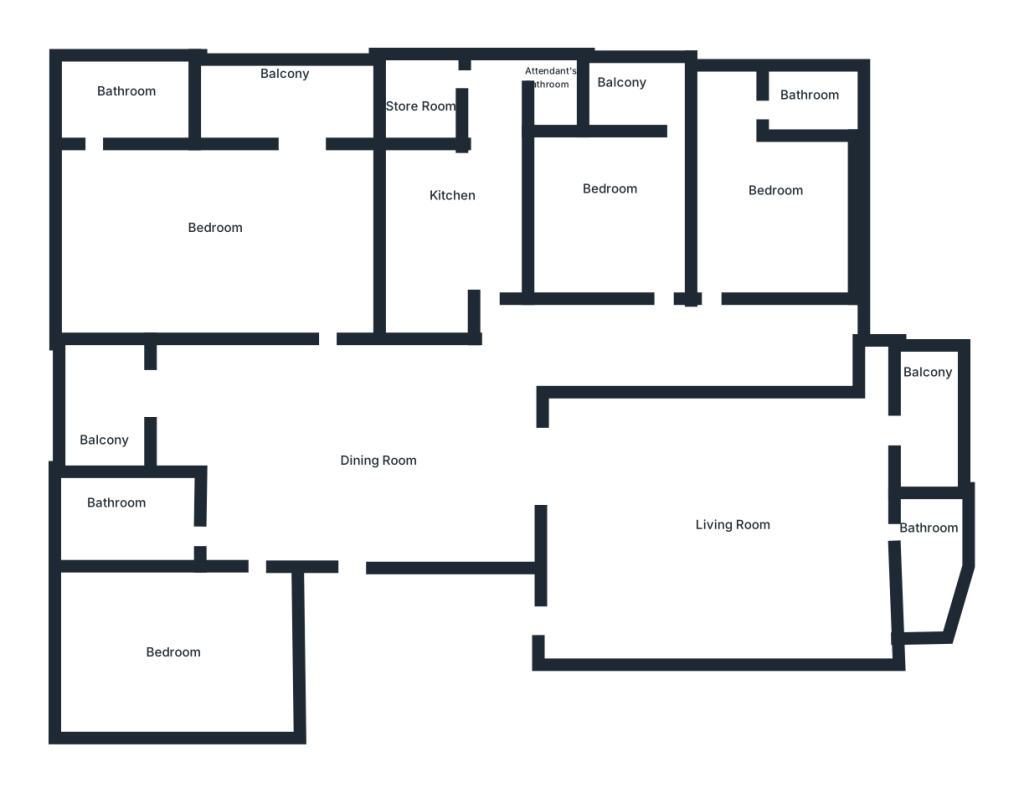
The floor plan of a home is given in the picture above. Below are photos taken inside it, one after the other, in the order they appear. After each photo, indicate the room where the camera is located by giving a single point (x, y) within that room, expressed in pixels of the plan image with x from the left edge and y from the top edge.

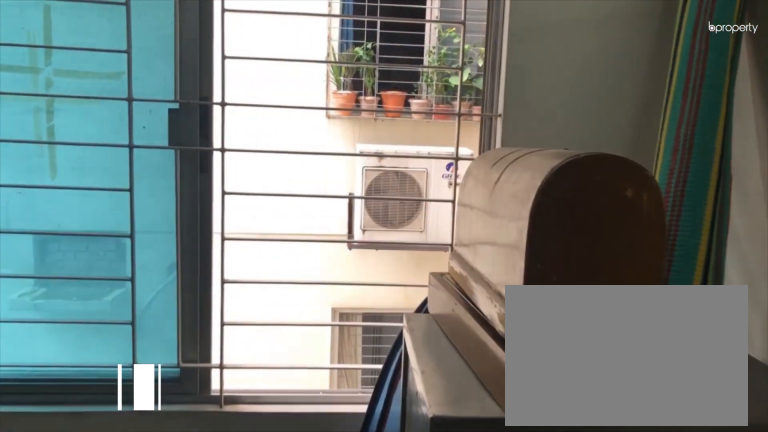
(294, 85)
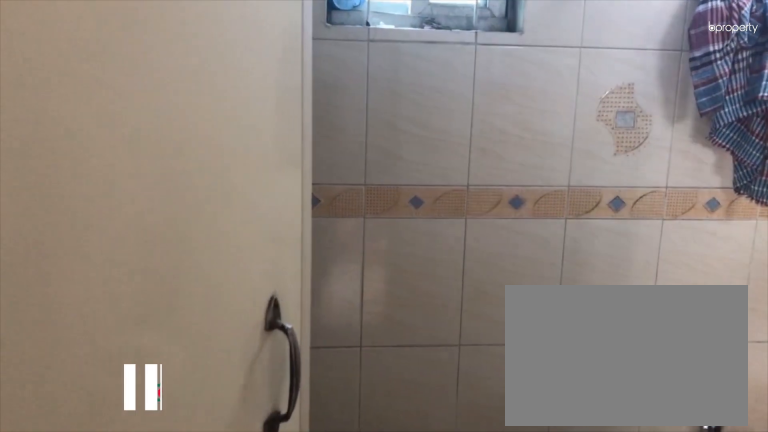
(128, 101)
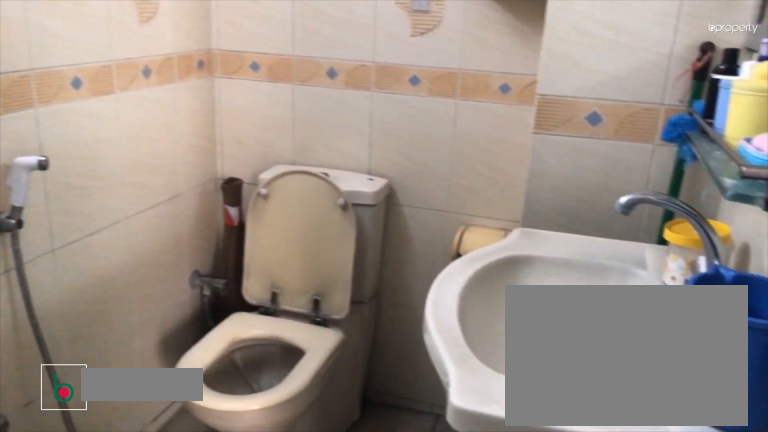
(128, 101)
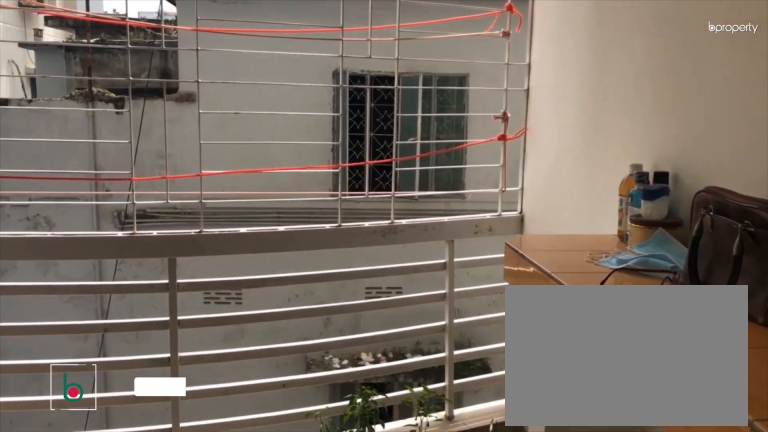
(113, 418)
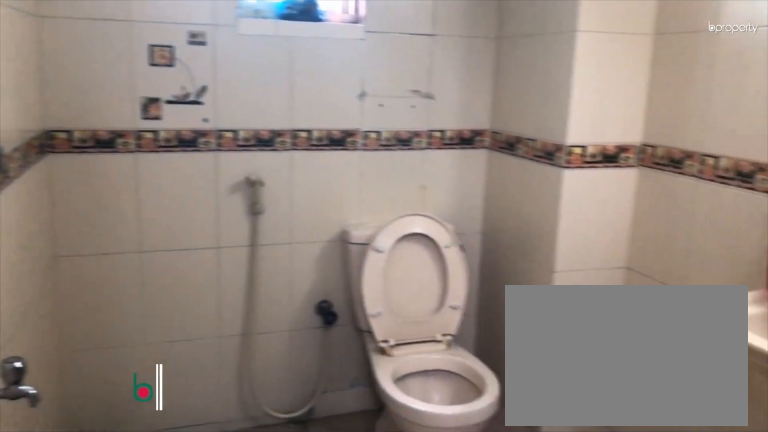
(103, 518)
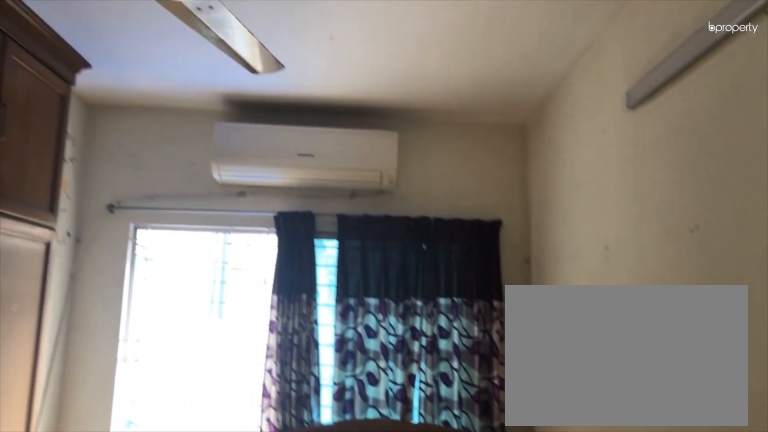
(173, 644)
